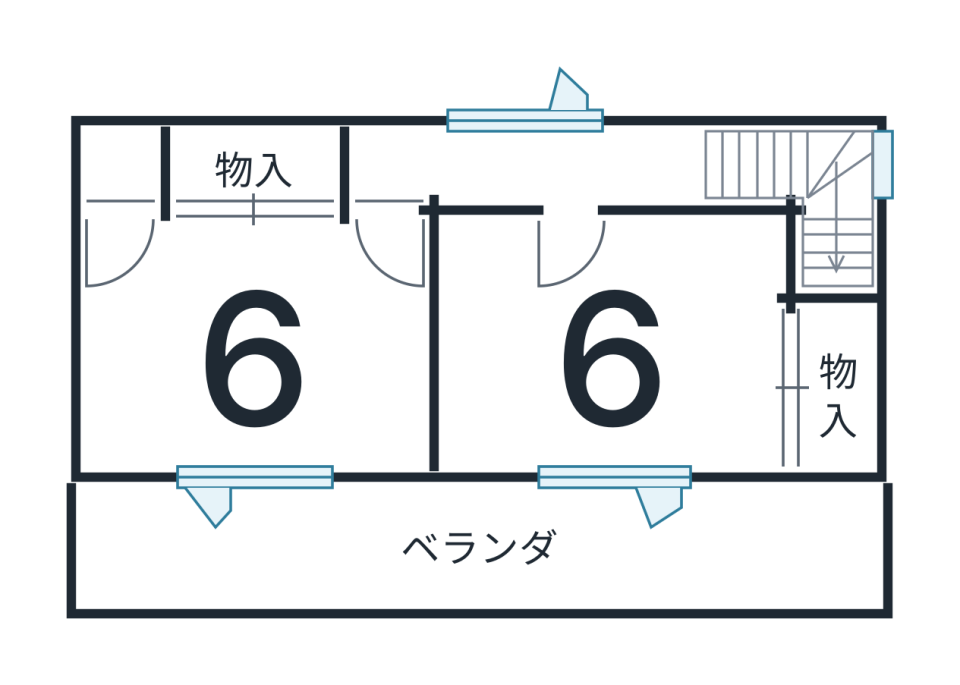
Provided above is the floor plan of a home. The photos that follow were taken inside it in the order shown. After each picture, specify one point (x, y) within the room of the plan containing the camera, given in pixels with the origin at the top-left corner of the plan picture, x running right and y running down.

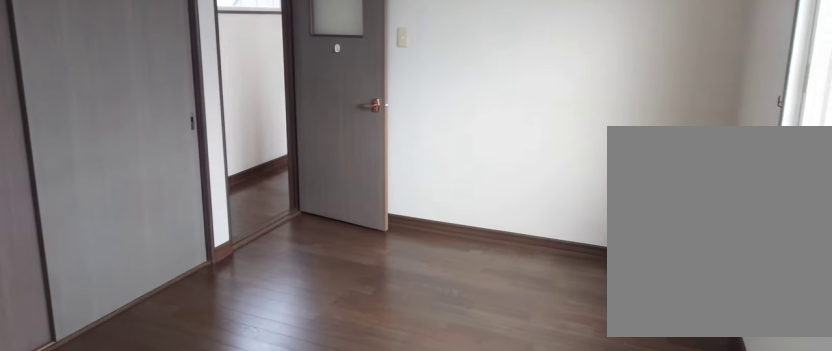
(258, 344)
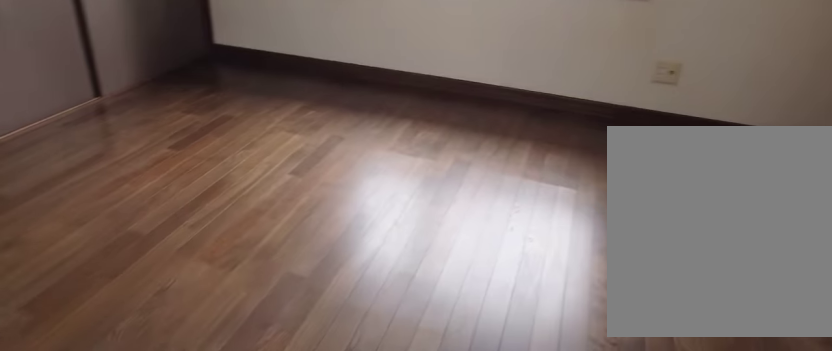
(611, 355)
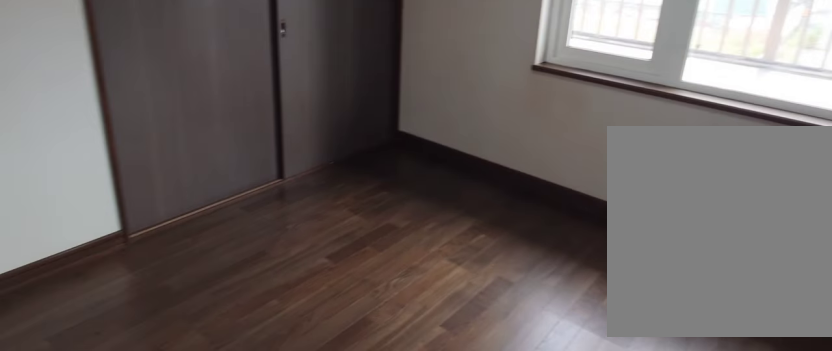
(611, 355)
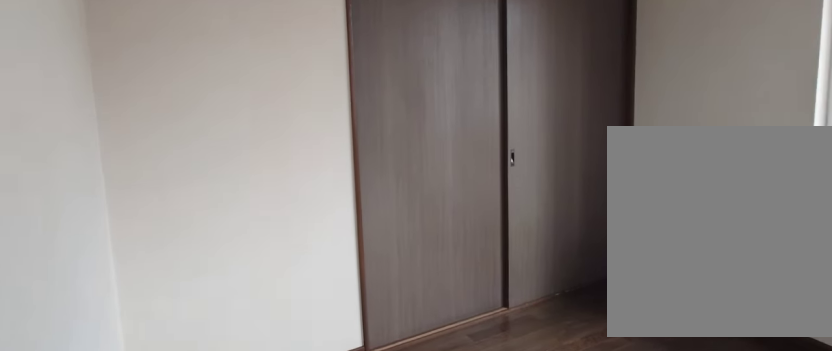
(611, 355)
